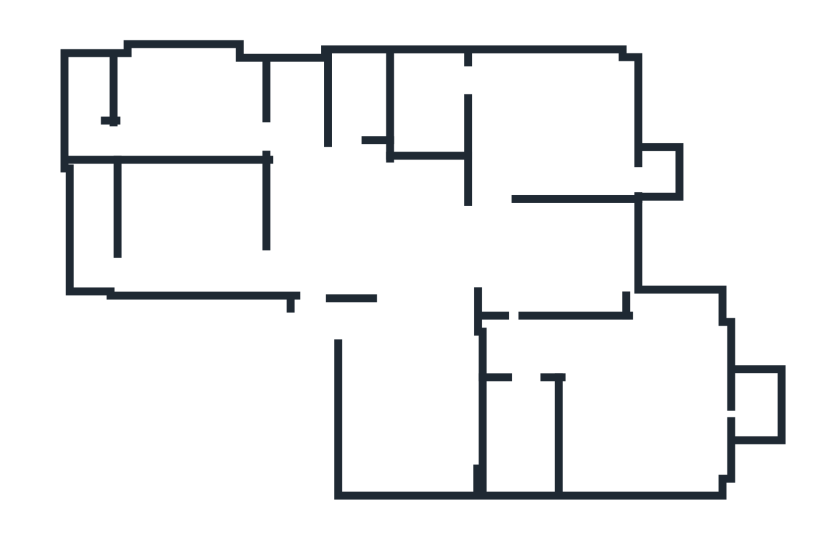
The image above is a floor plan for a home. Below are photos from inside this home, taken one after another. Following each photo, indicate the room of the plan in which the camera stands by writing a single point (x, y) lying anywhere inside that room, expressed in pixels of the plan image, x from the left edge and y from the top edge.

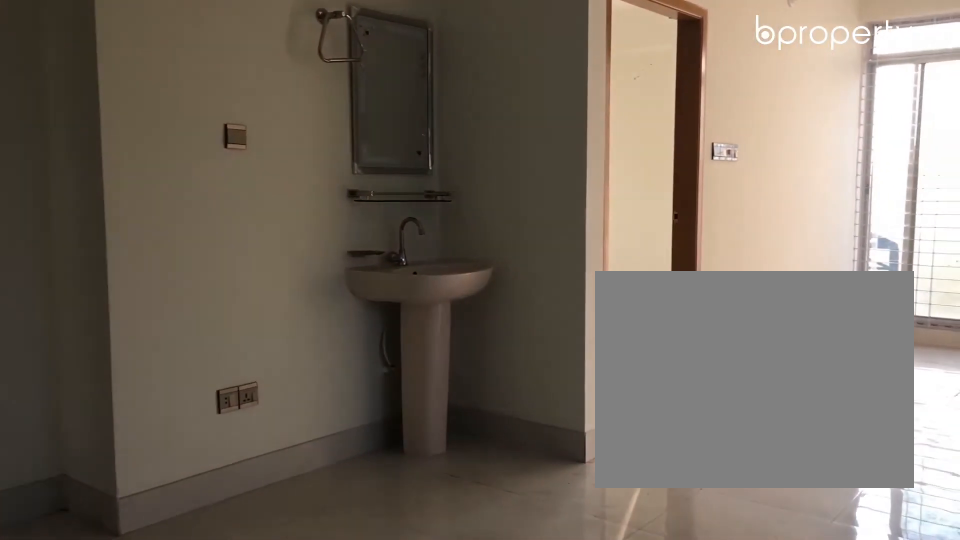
(425, 267)
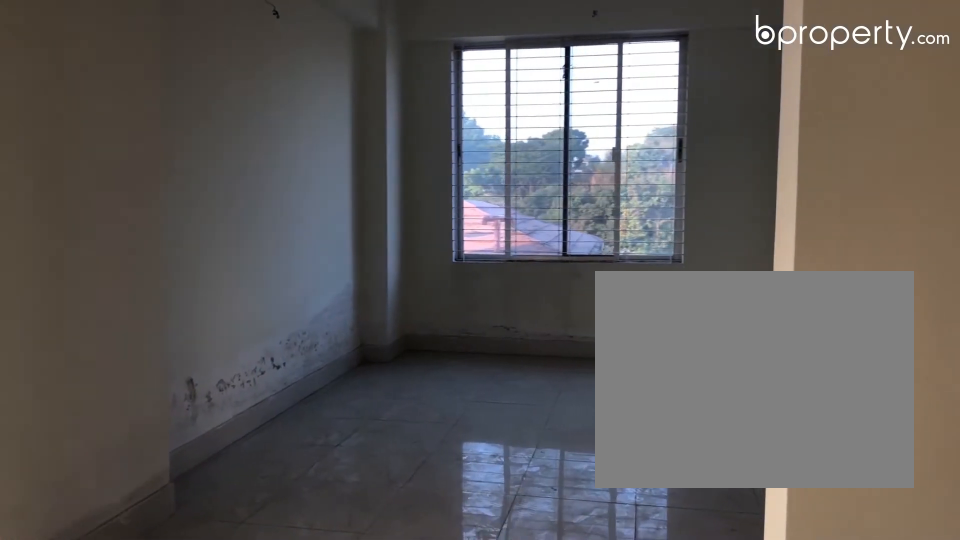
(425, 267)
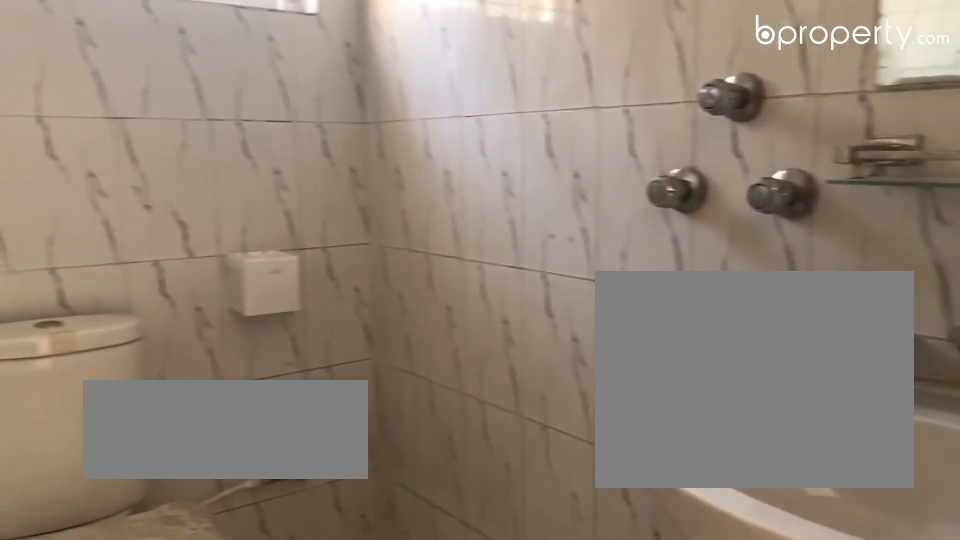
(358, 94)
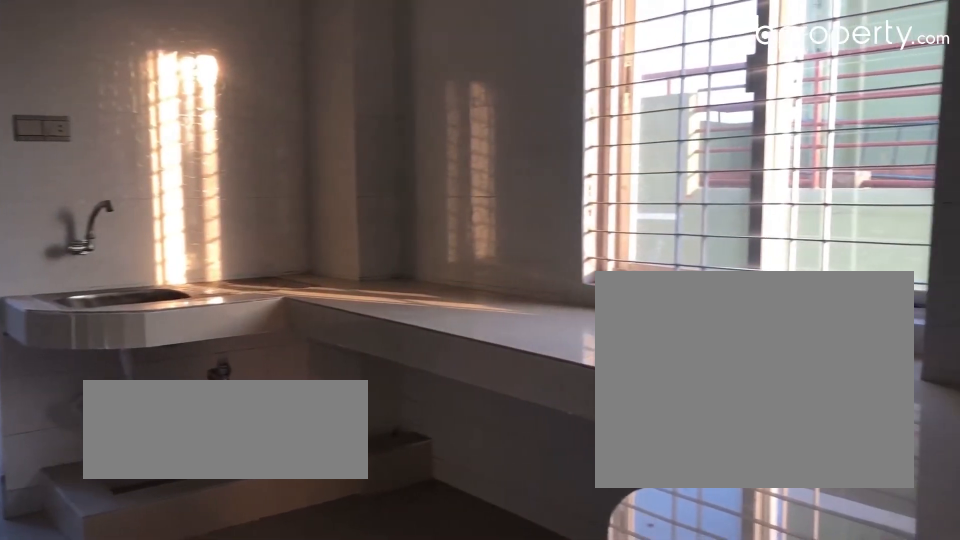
(177, 108)
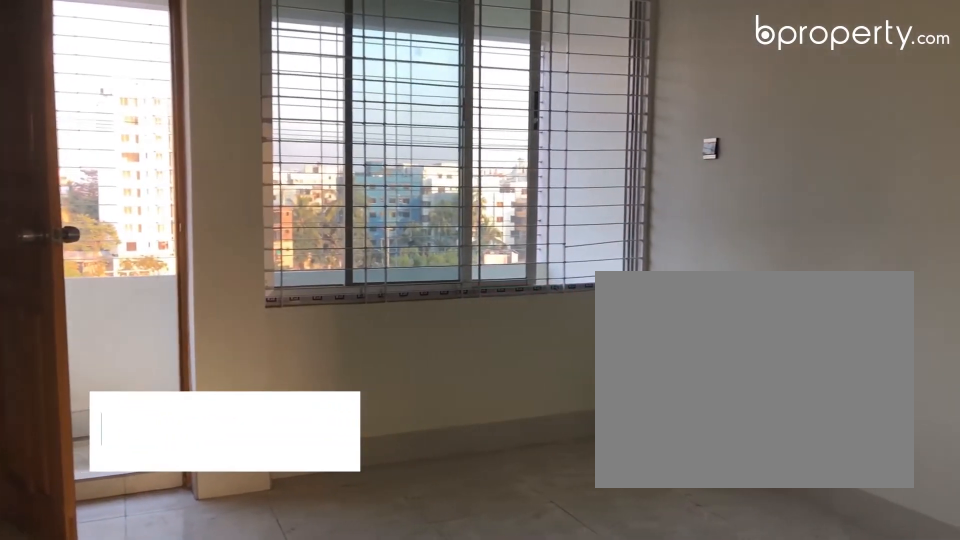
(177, 225)
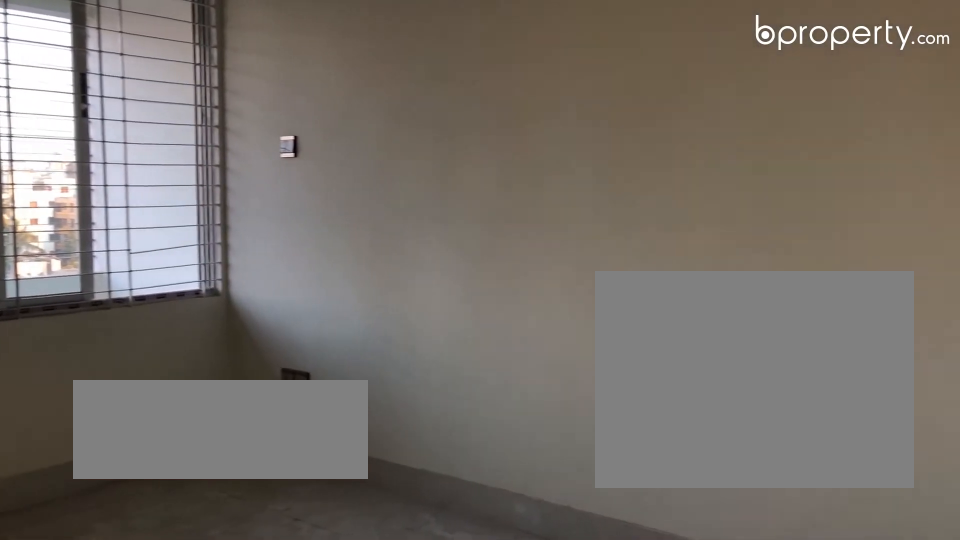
(177, 225)
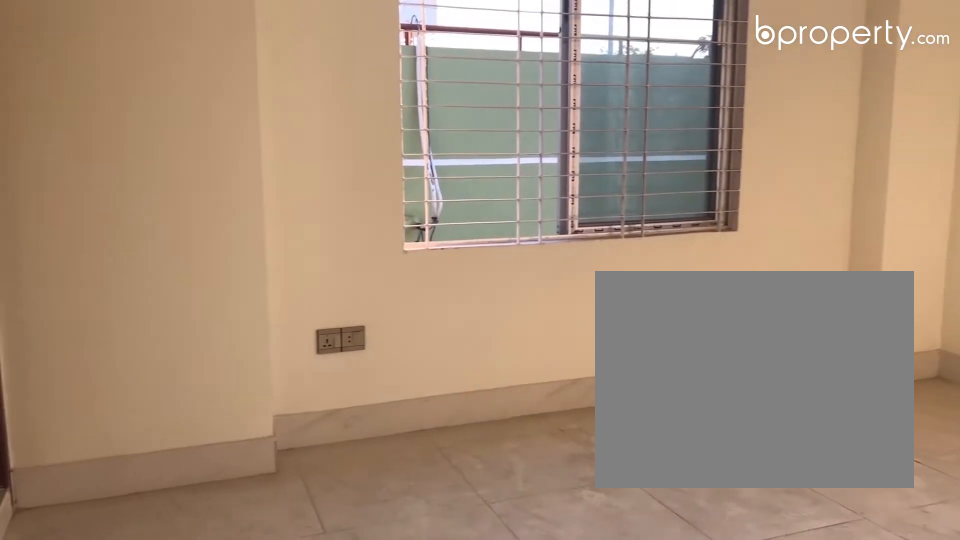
(532, 126)
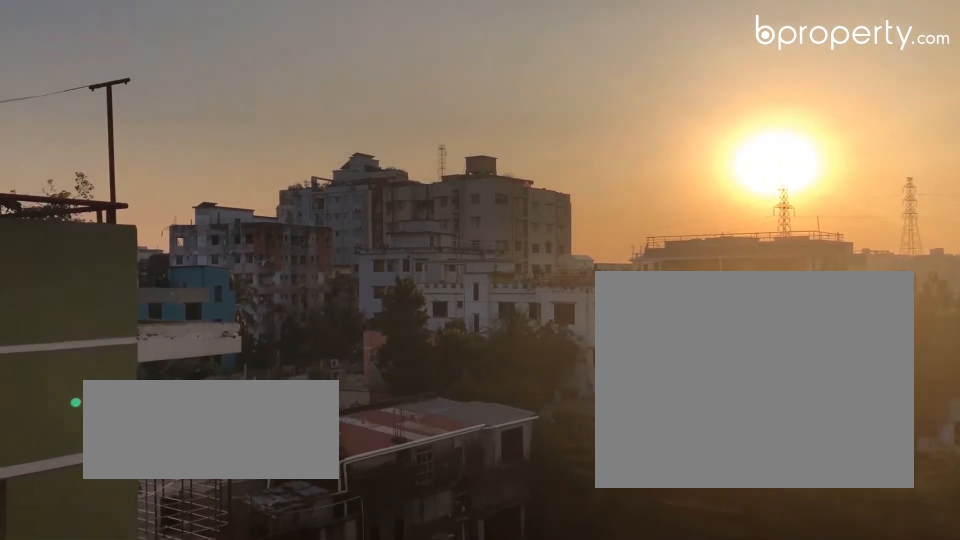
(652, 168)
